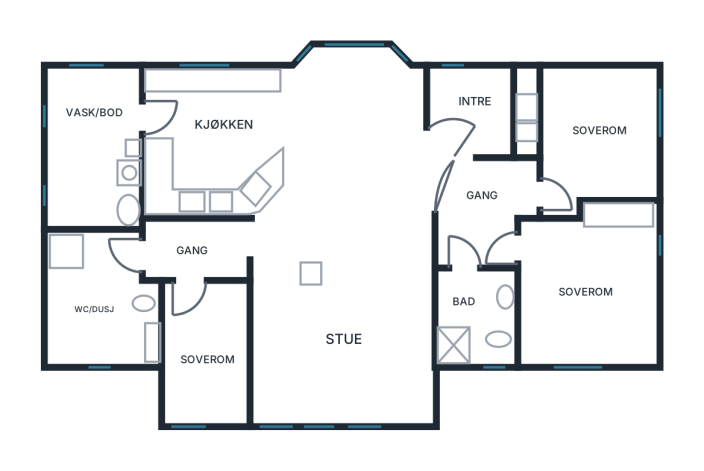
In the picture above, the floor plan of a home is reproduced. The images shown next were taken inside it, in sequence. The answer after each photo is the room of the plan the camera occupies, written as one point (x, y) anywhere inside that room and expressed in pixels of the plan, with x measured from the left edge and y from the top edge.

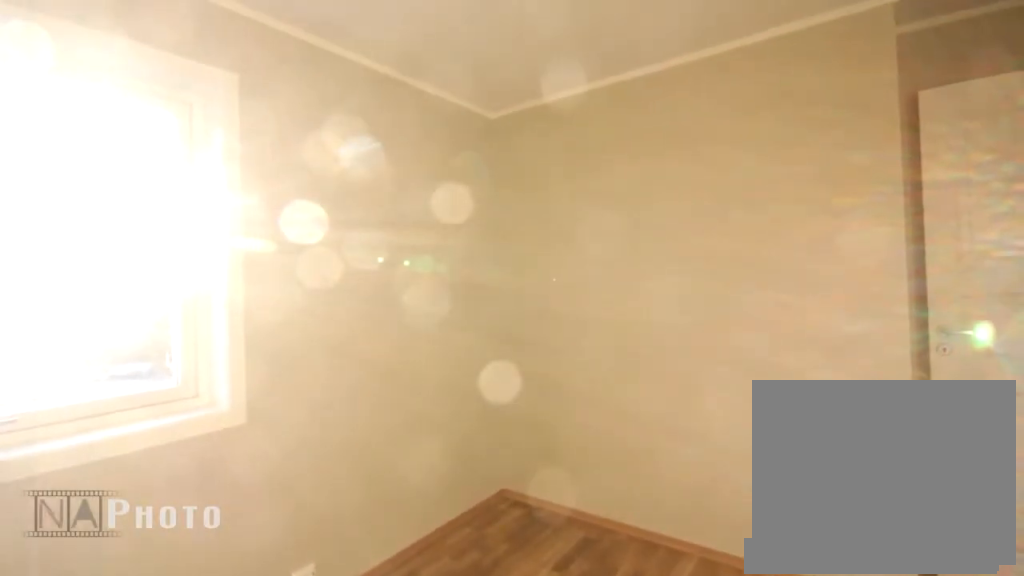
(591, 138)
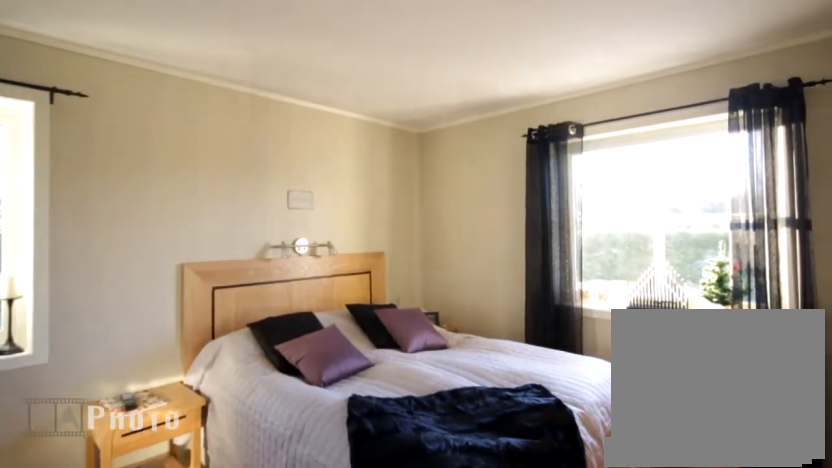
(584, 288)
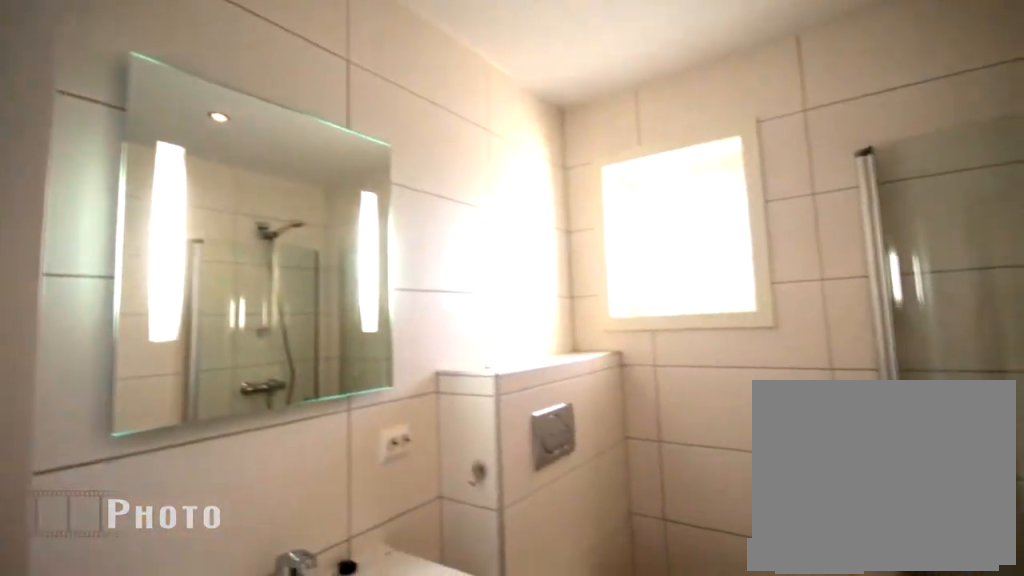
(475, 317)
